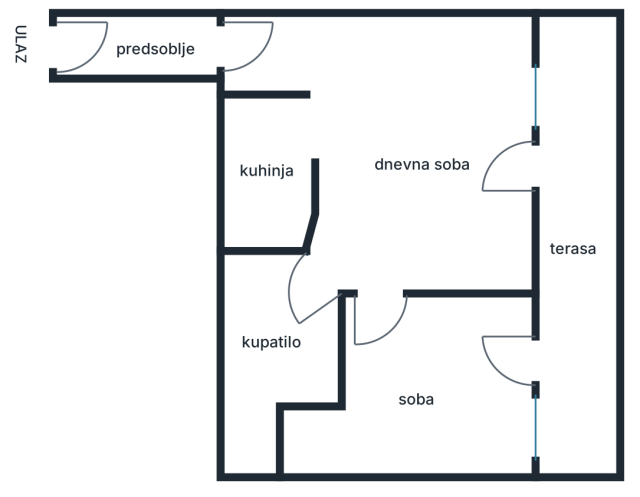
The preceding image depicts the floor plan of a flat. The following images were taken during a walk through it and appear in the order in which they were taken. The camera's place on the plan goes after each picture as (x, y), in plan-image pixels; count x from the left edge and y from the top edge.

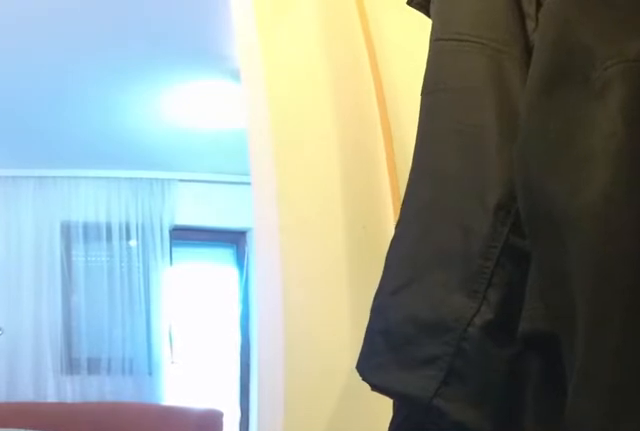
(210, 45)
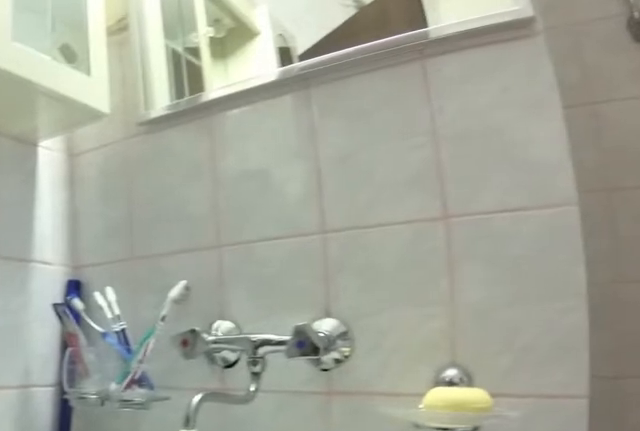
(293, 302)
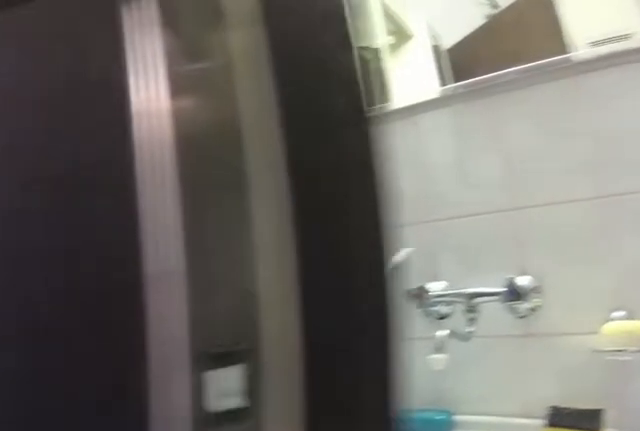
(326, 251)
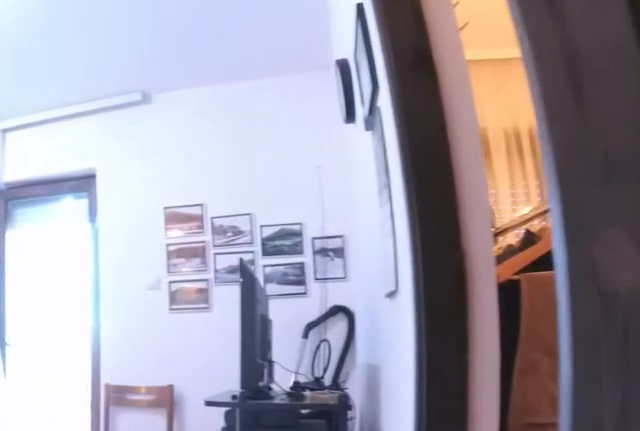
(332, 259)
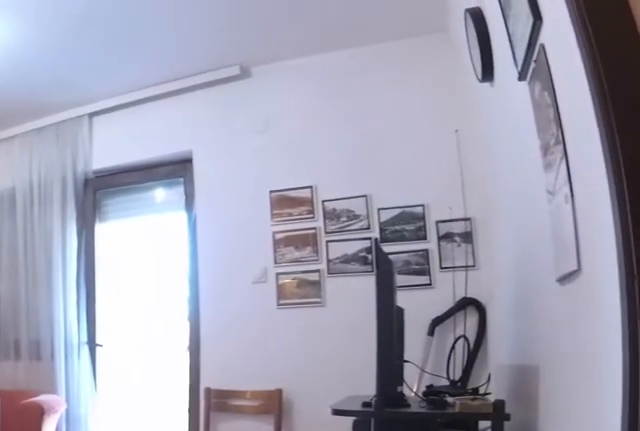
(332, 259)
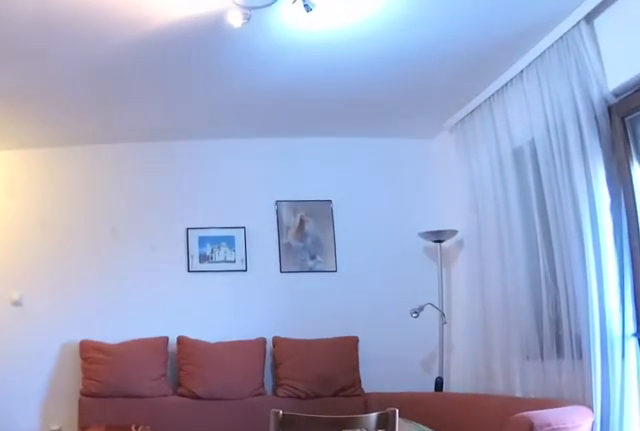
(377, 324)
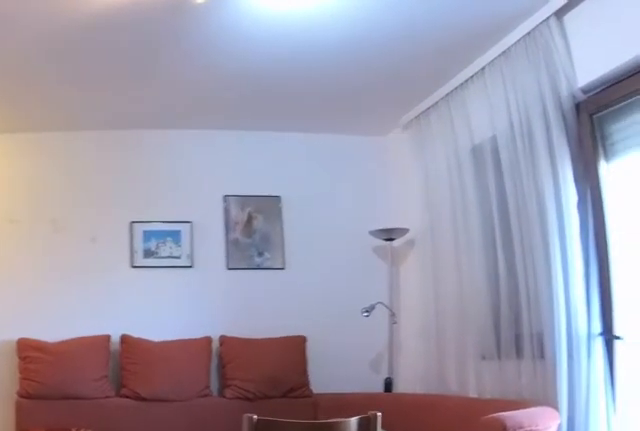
(377, 322)
